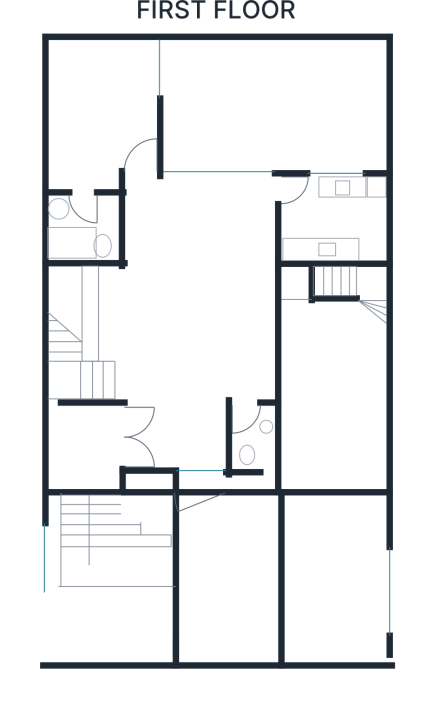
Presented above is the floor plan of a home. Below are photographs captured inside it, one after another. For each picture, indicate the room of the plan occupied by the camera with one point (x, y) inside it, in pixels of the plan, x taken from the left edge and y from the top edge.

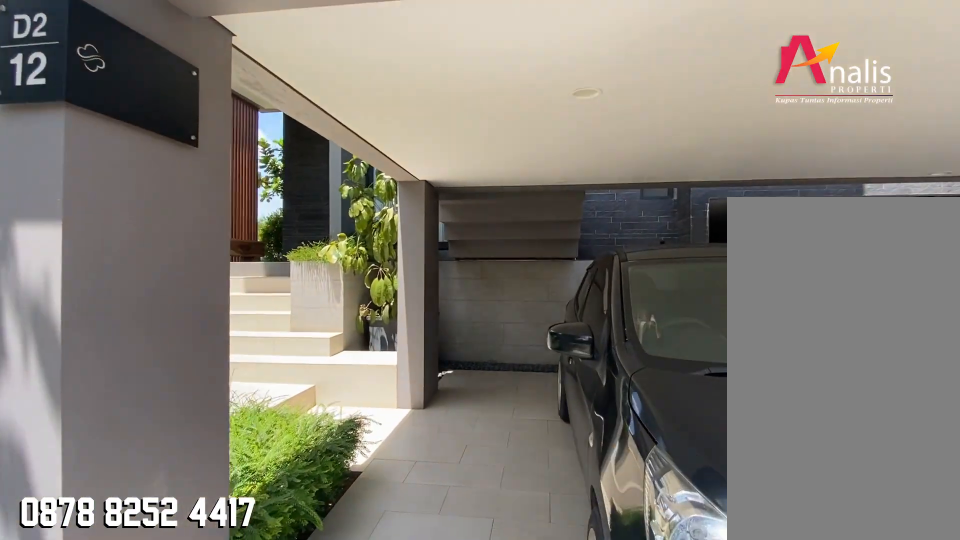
(241, 585)
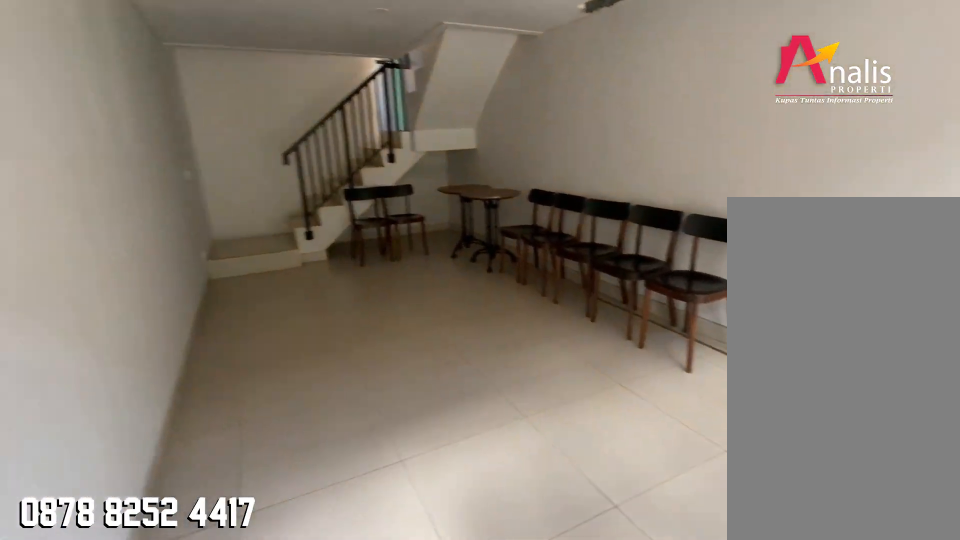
(332, 399)
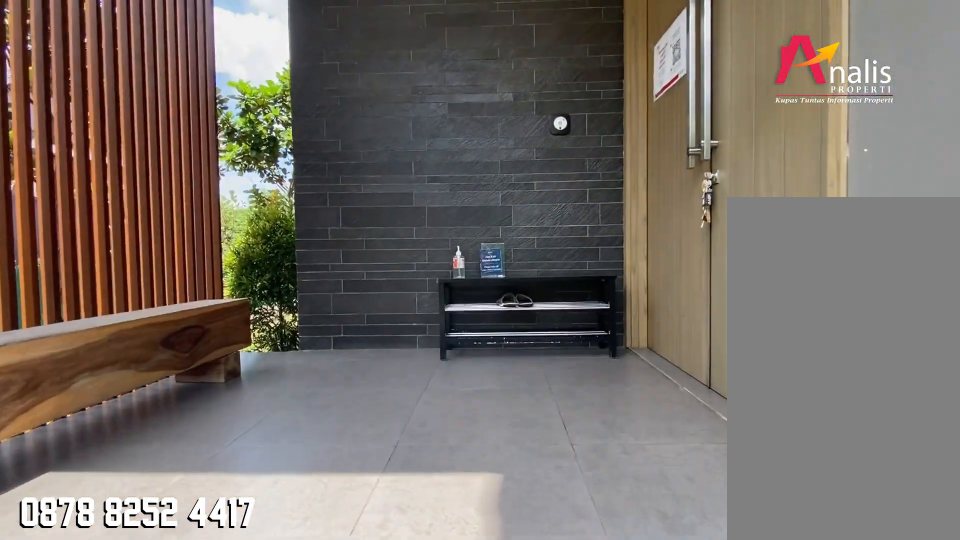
(106, 541)
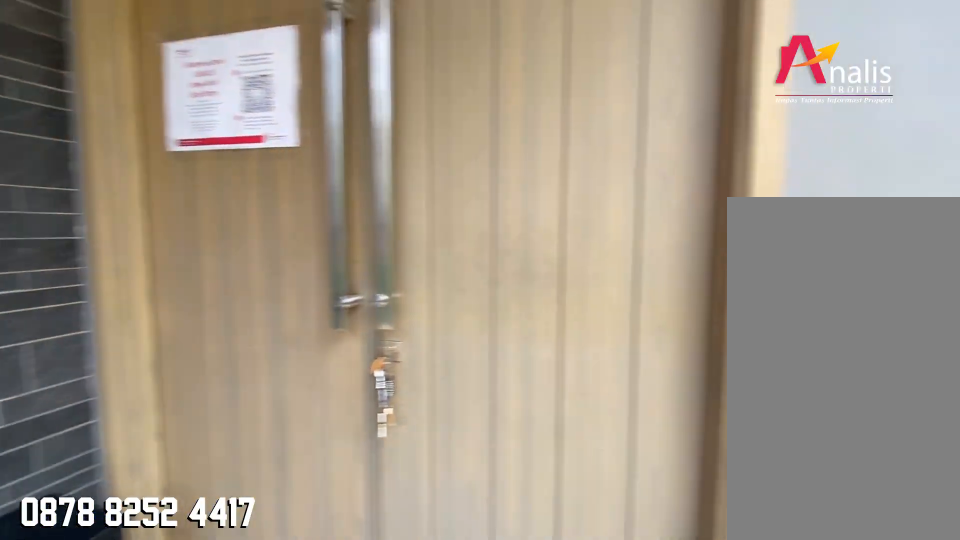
(83, 449)
